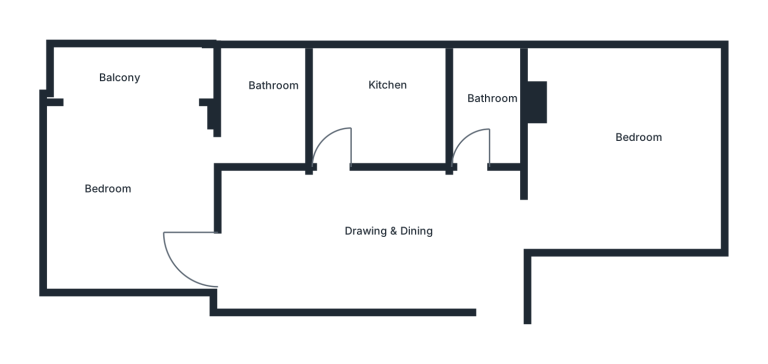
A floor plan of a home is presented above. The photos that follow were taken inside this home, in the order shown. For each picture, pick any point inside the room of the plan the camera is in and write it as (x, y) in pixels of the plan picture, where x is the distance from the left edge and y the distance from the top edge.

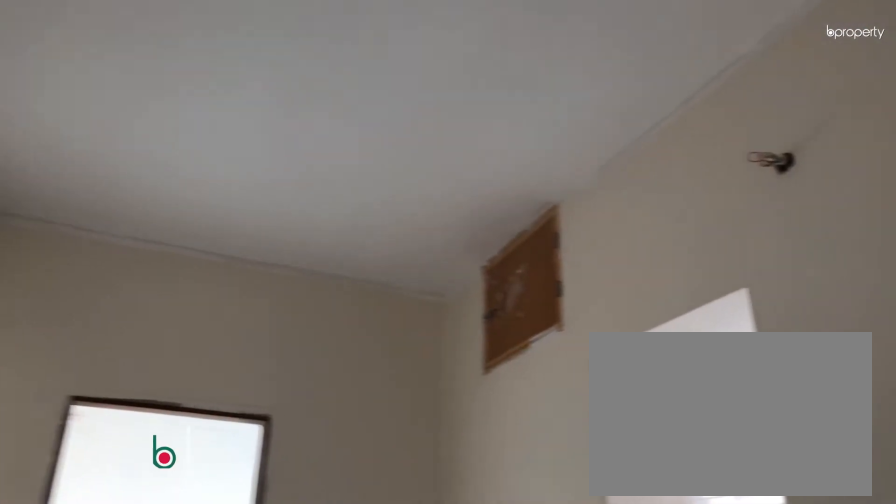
(409, 239)
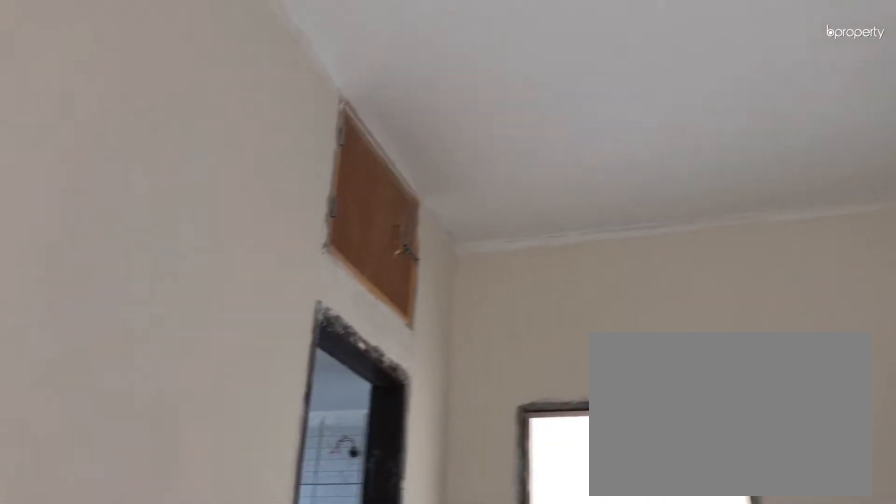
(409, 239)
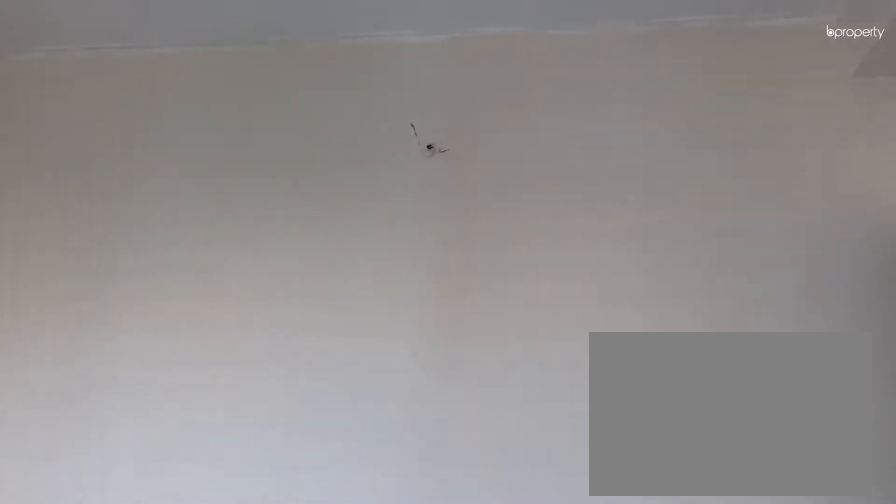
(618, 158)
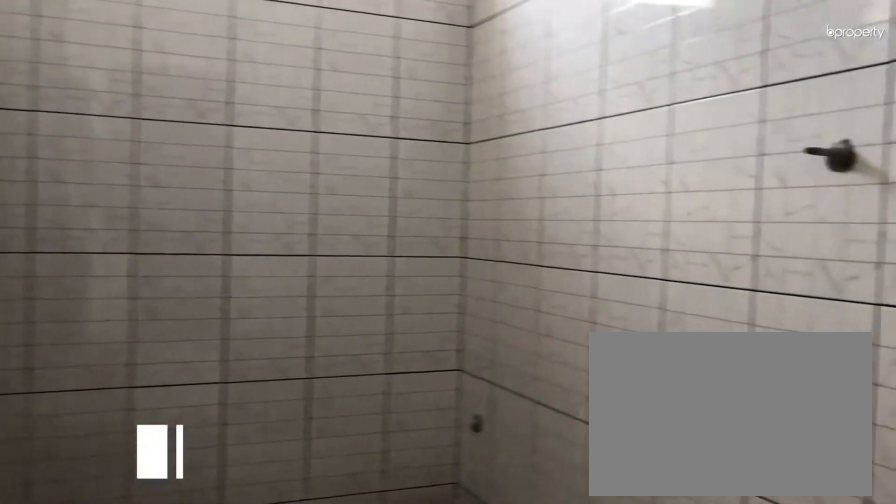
(478, 115)
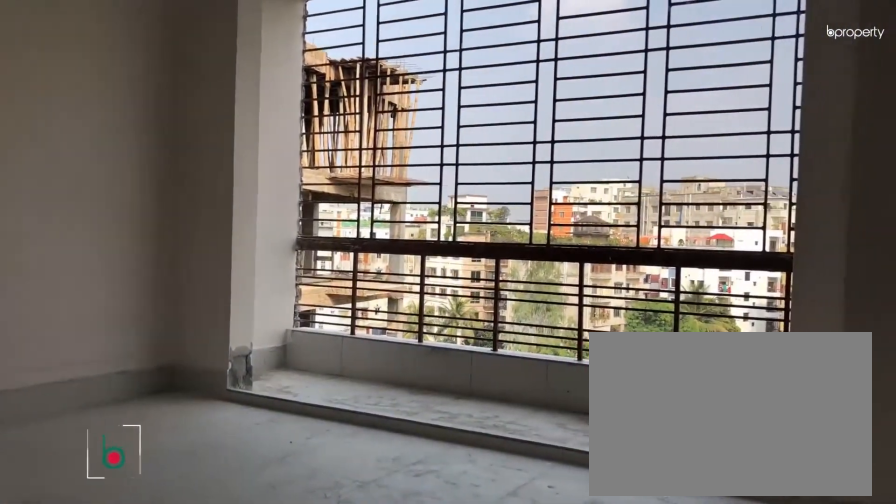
(128, 170)
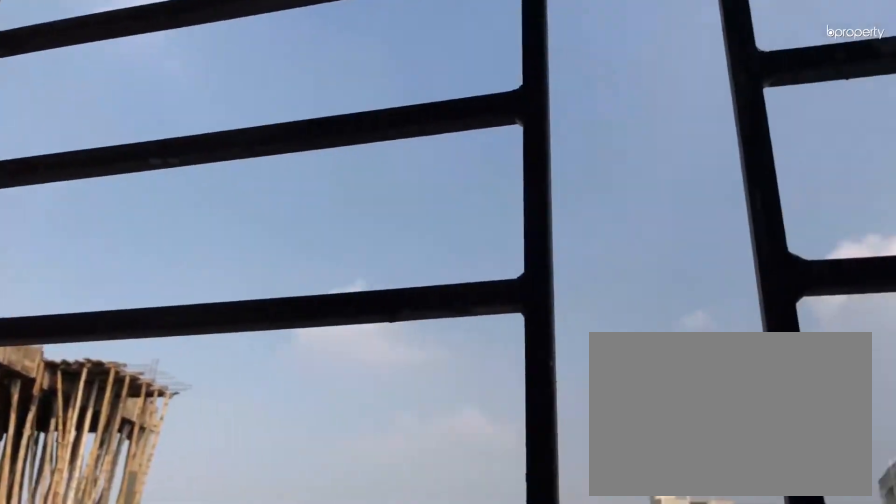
(133, 76)
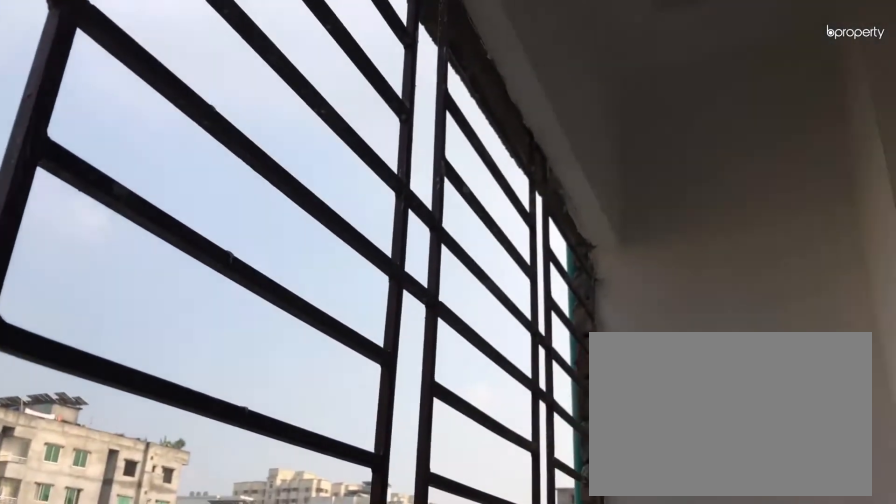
(133, 76)
